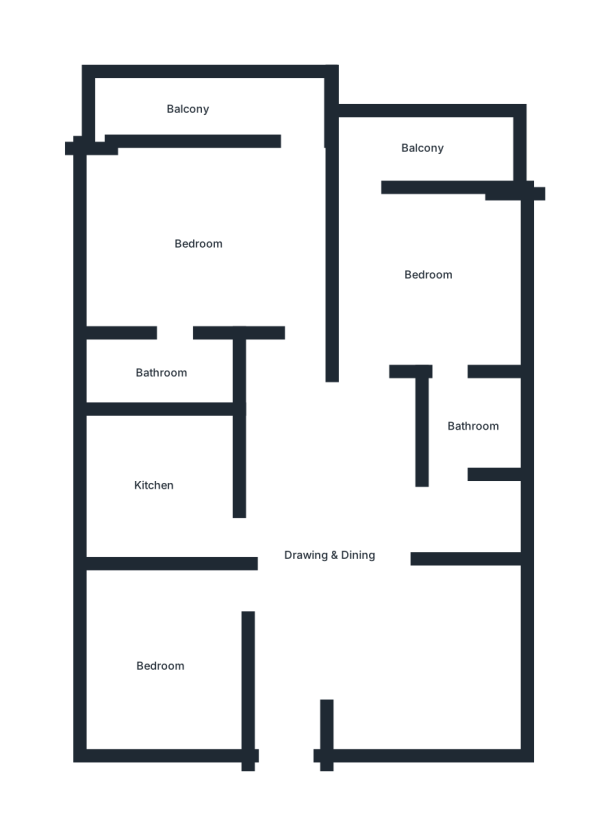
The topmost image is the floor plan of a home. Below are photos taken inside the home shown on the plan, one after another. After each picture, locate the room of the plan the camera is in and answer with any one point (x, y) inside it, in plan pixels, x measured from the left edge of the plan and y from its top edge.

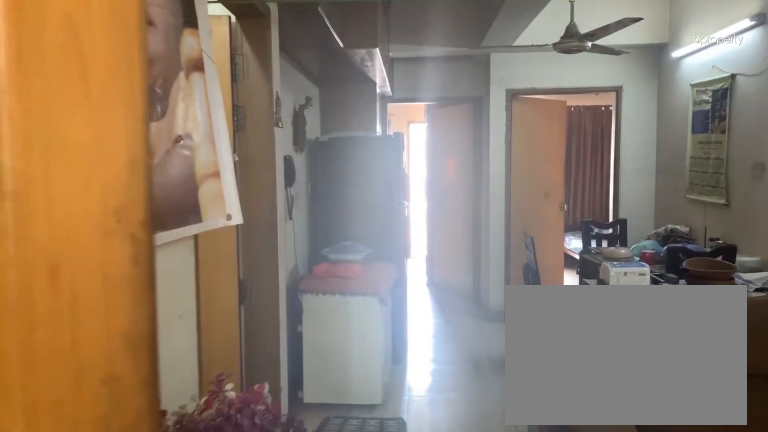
(294, 684)
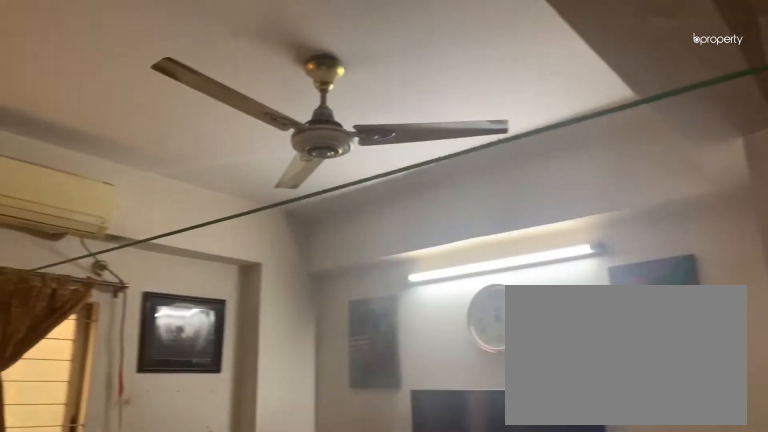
(384, 617)
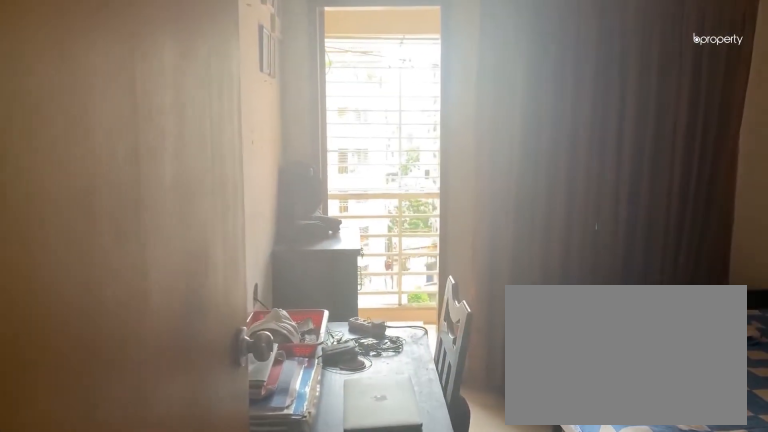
(372, 361)
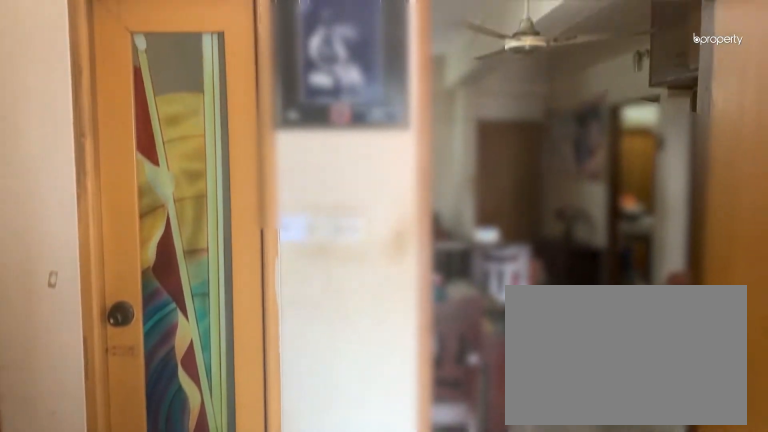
(430, 285)
